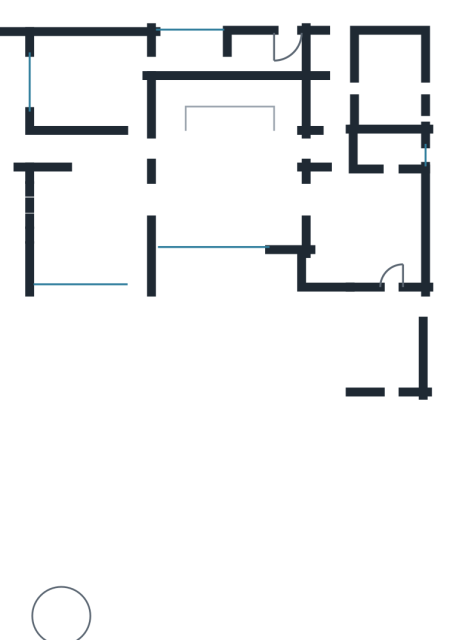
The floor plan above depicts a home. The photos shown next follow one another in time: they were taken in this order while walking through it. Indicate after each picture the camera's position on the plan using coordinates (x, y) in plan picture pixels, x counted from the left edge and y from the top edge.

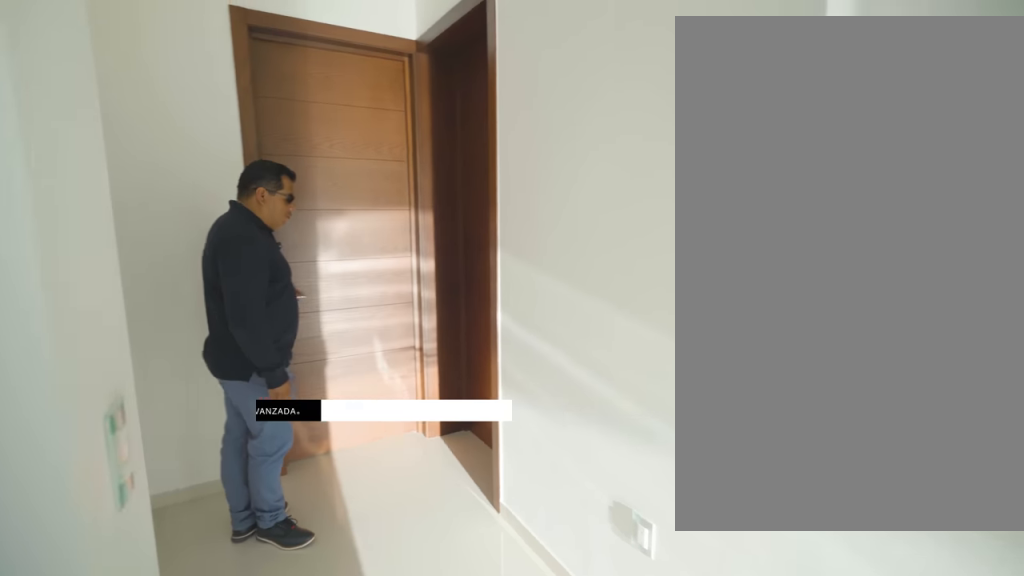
(336, 127)
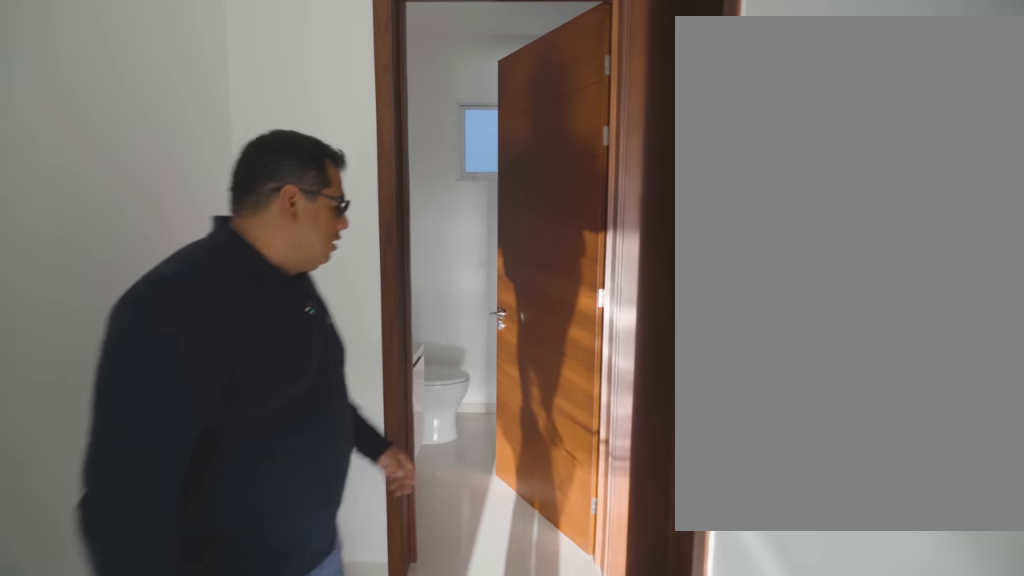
(337, 93)
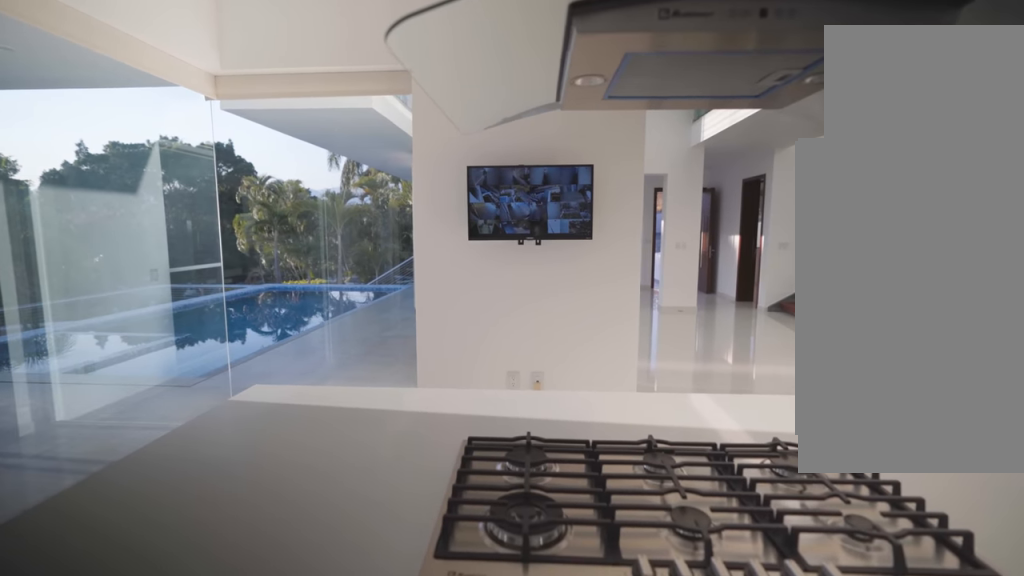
(389, 231)
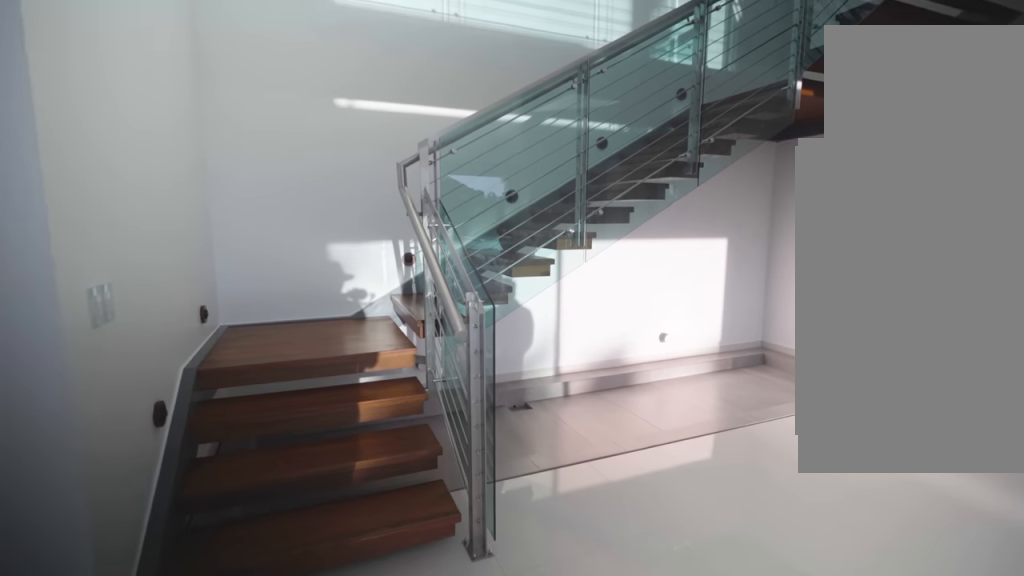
(172, 145)
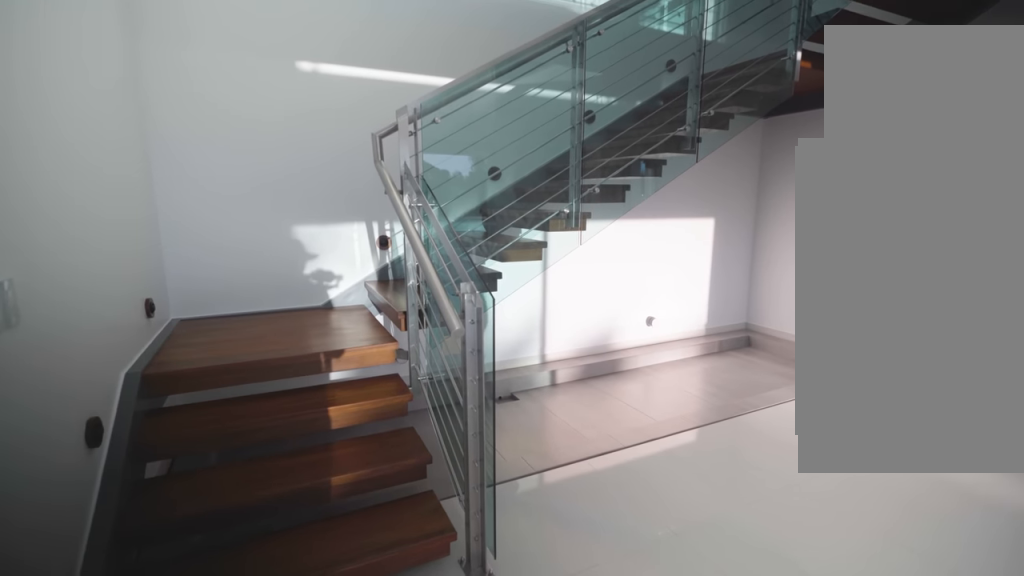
(173, 132)
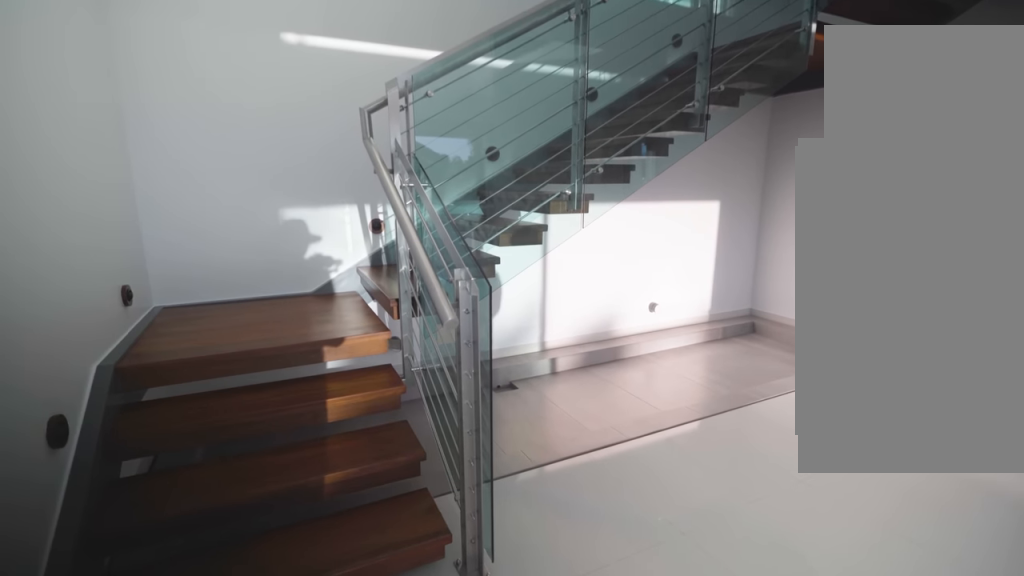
(172, 132)
